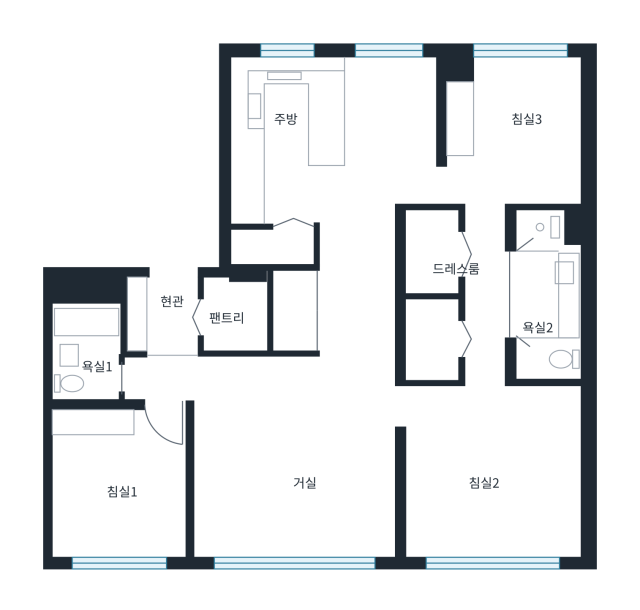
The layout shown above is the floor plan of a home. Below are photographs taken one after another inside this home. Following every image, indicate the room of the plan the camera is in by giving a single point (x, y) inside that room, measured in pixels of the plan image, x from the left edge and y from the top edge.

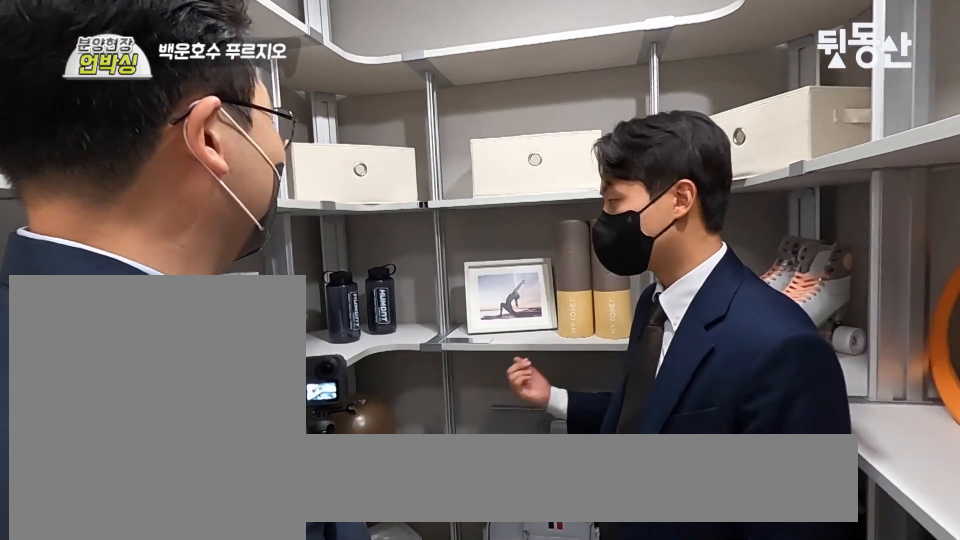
(166, 320)
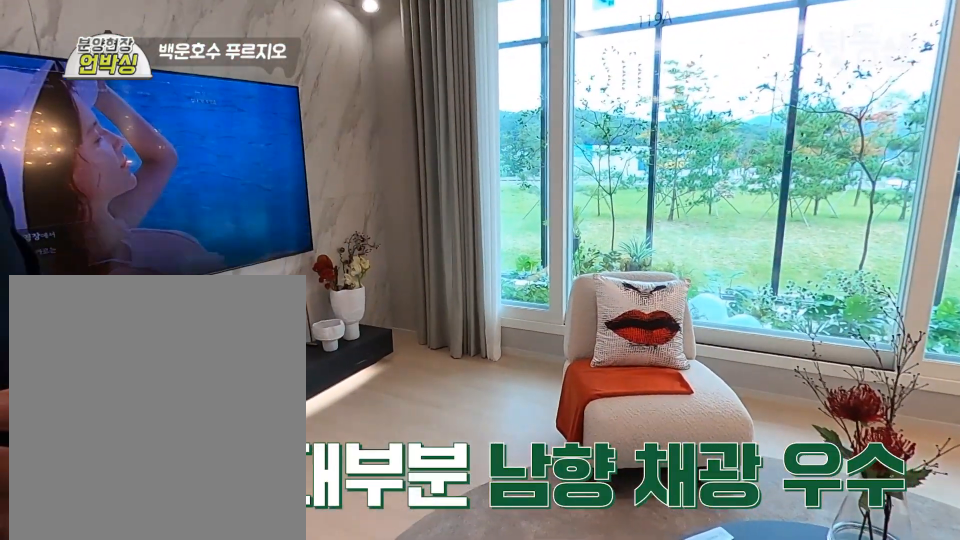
(307, 500)
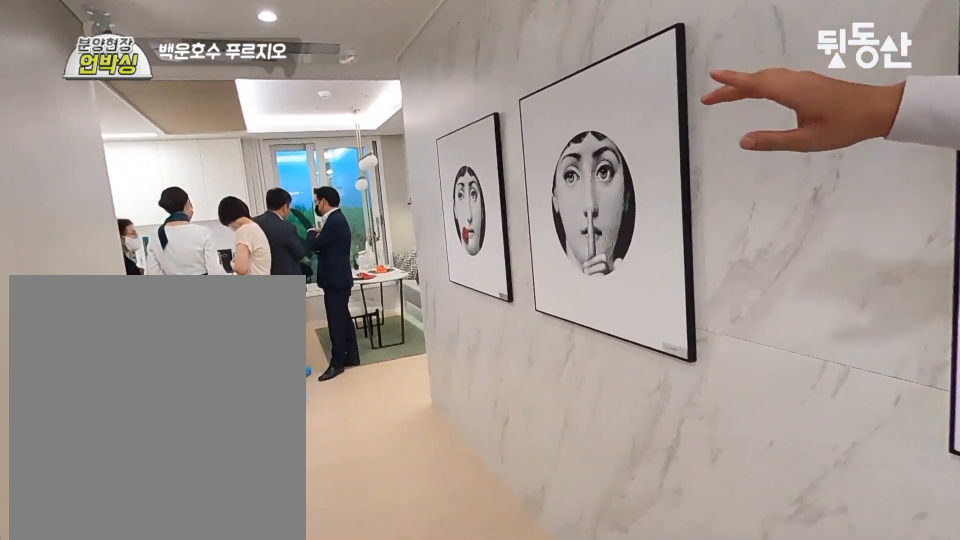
(357, 322)
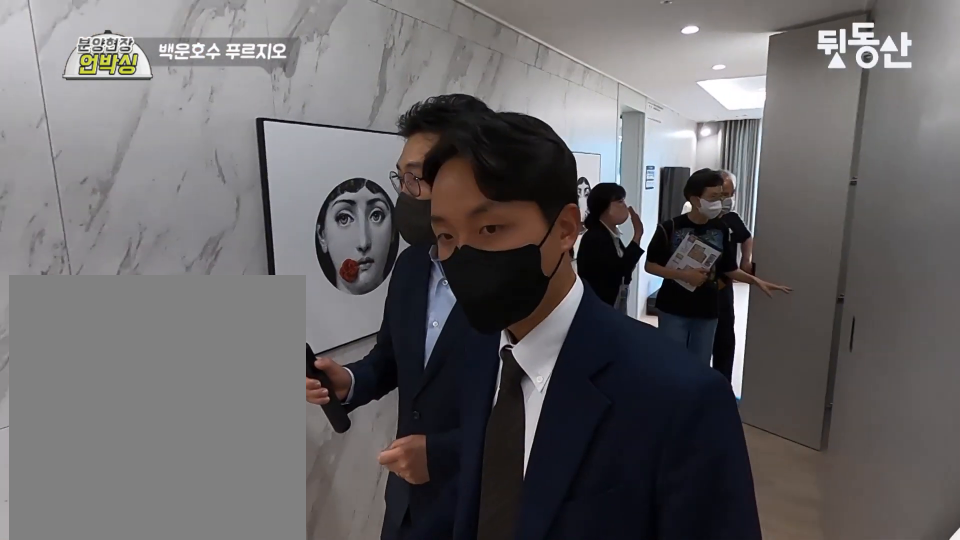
(357, 322)
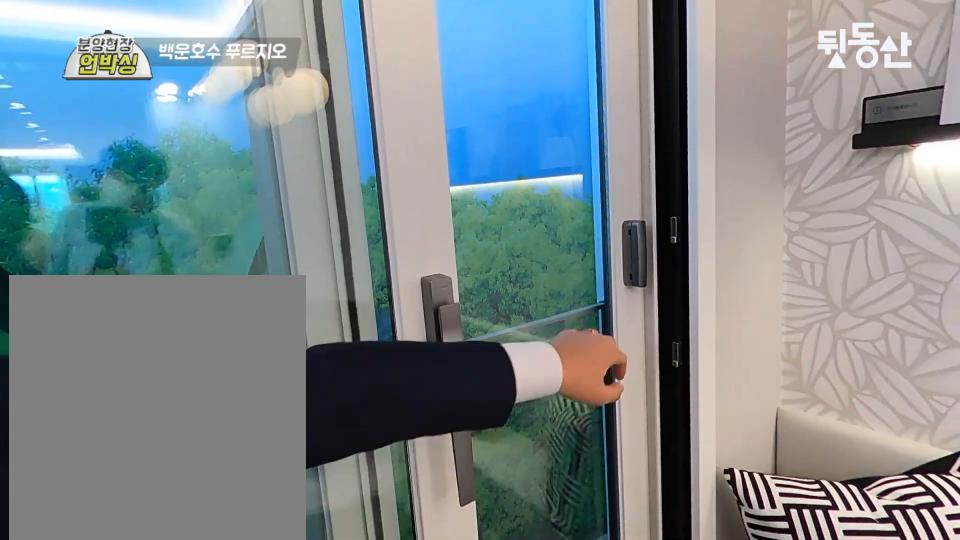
(387, 153)
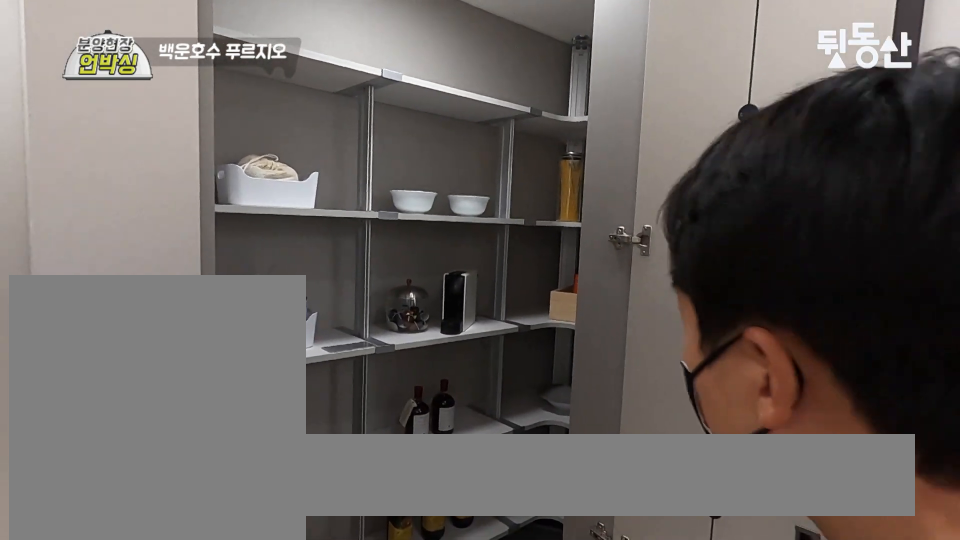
(295, 232)
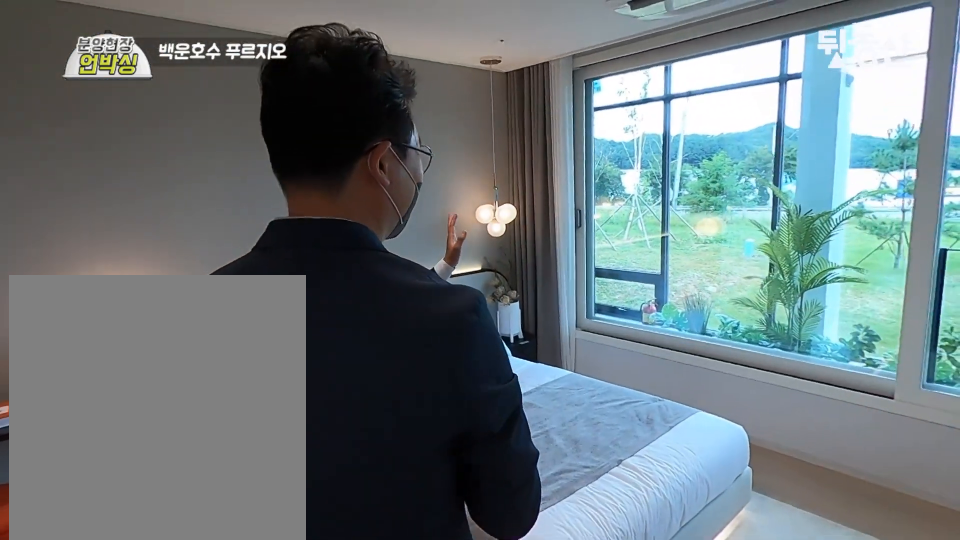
(491, 497)
